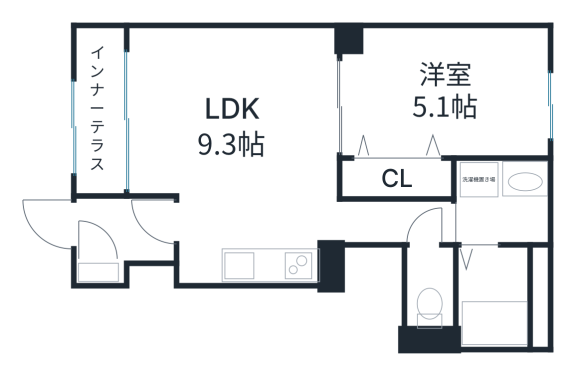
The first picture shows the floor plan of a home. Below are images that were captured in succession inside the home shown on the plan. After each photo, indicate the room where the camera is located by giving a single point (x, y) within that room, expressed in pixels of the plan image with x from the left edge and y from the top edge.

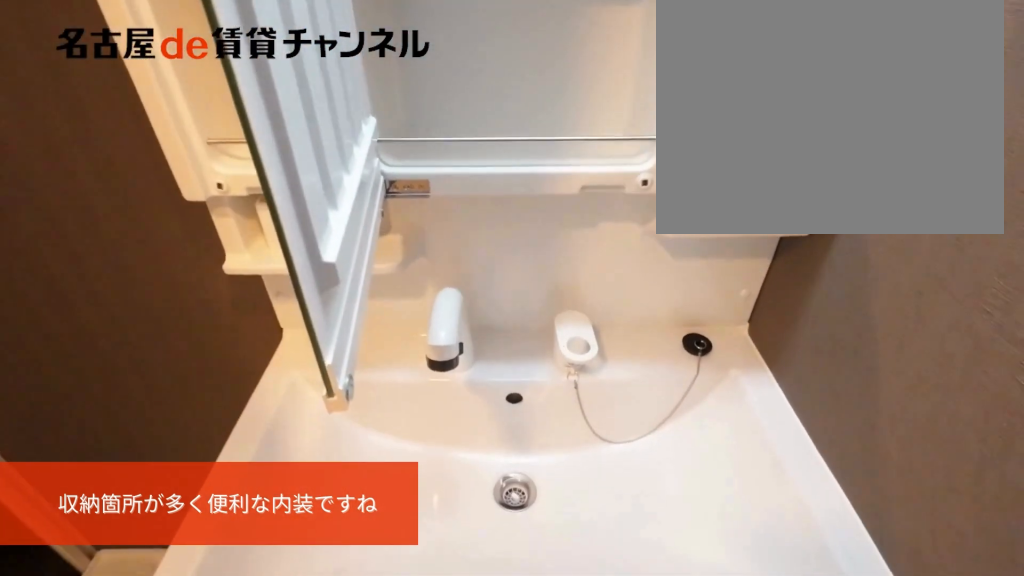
(500, 200)
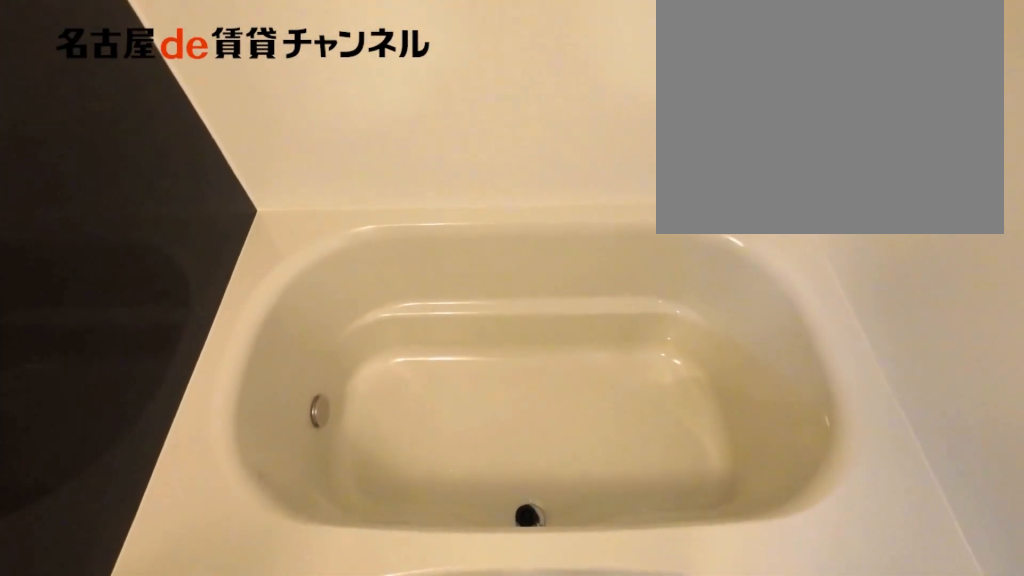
(500, 295)
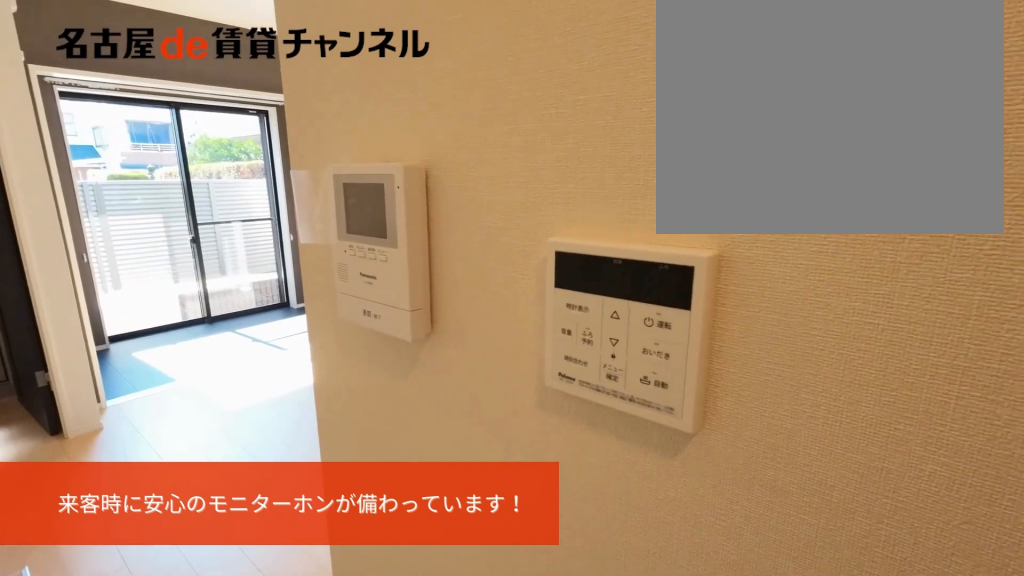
(239, 149)
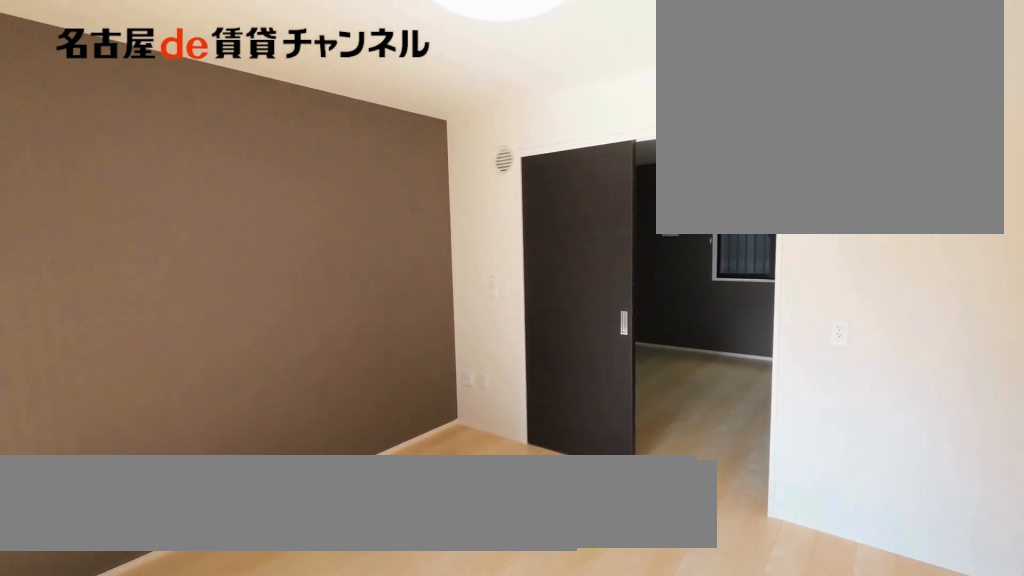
(239, 149)
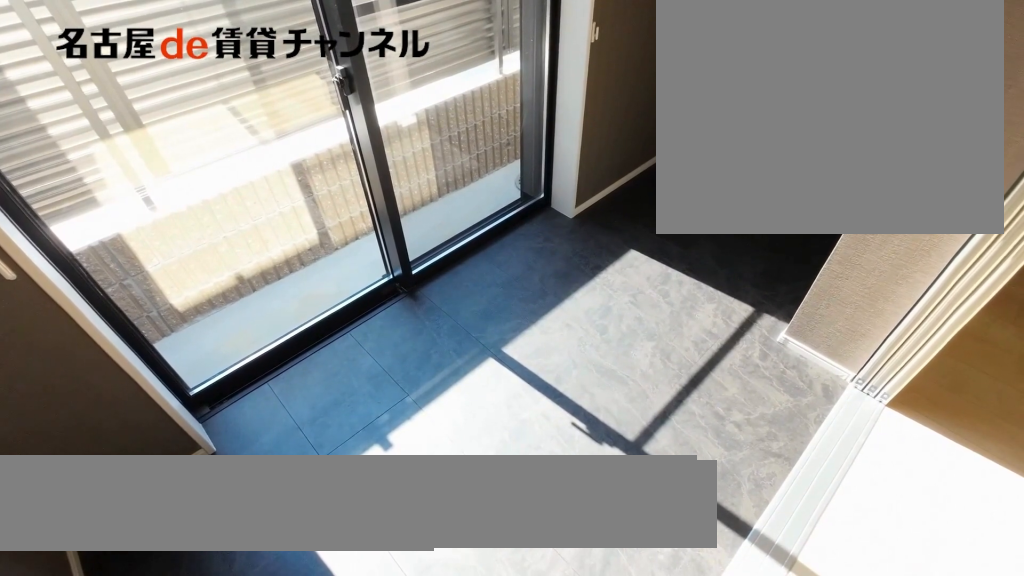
(99, 112)
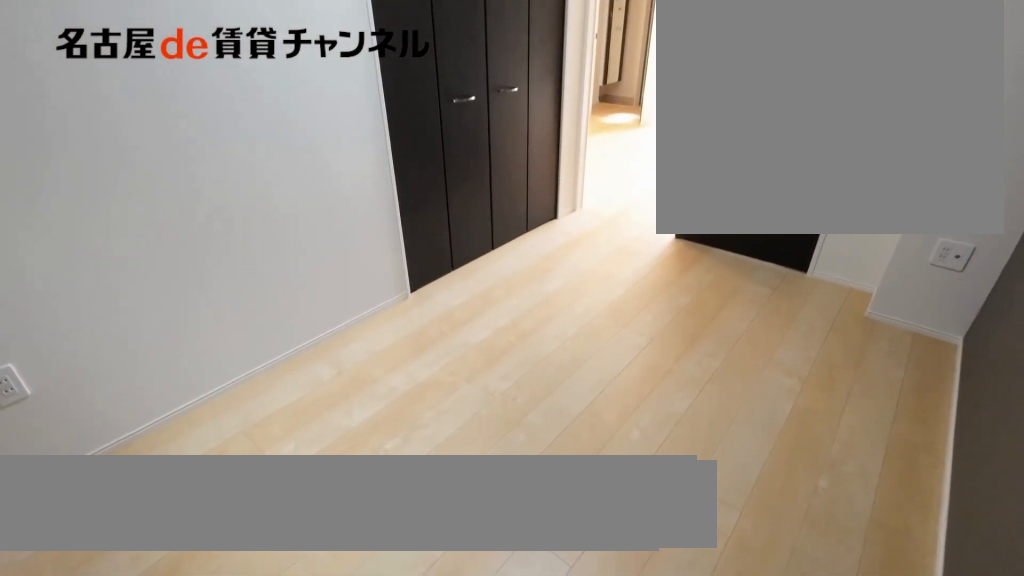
(442, 92)
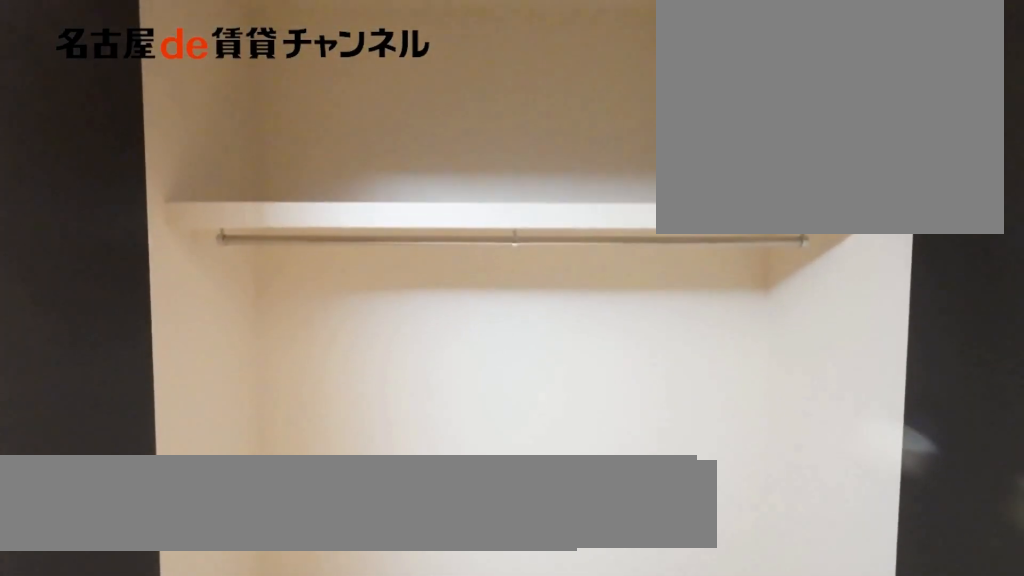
(396, 180)
